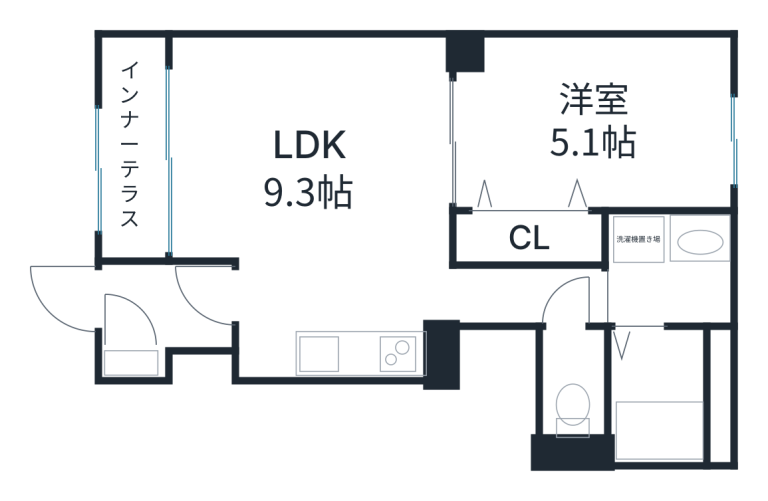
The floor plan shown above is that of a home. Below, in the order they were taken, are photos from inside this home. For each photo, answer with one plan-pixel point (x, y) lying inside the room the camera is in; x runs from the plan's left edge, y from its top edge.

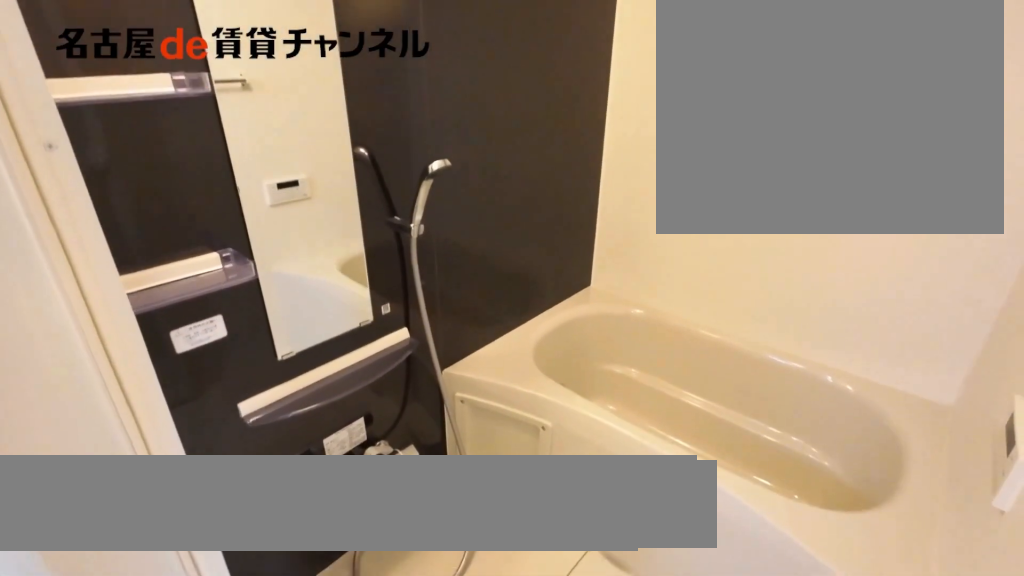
(667, 393)
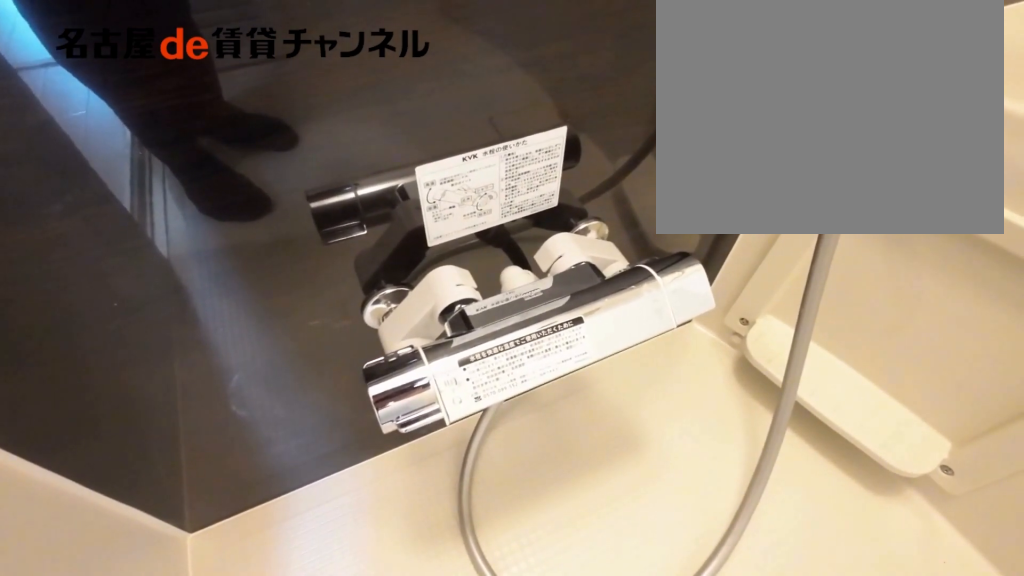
(667, 393)
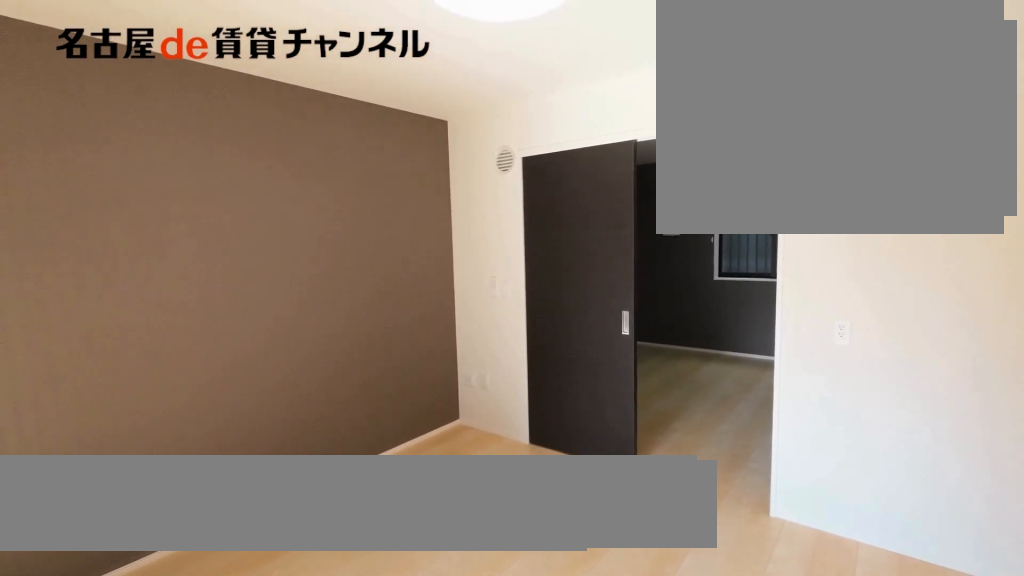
(319, 199)
